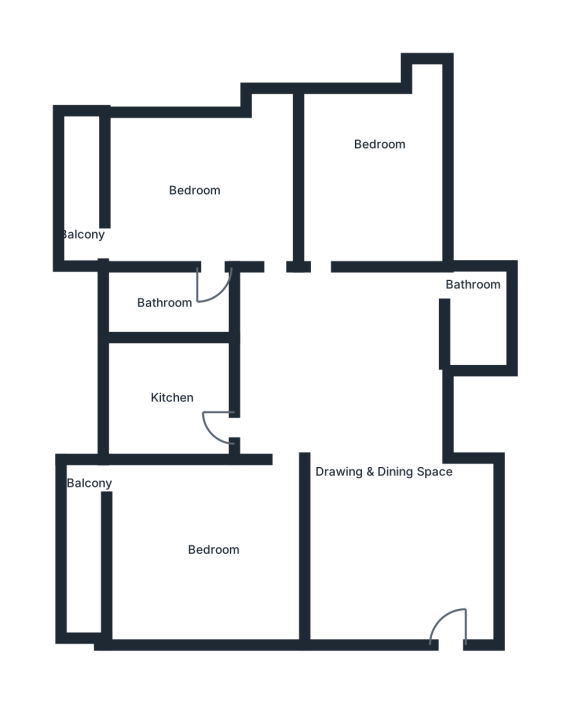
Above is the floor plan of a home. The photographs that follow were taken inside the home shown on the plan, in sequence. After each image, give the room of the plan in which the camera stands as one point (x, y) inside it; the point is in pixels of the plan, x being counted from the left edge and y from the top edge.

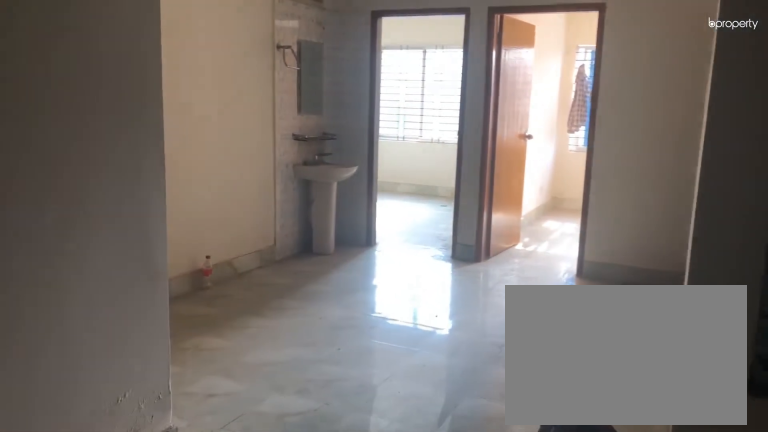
(379, 466)
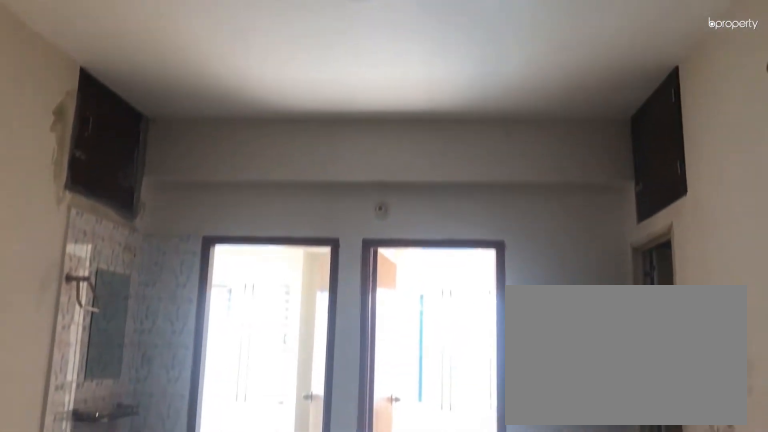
(379, 466)
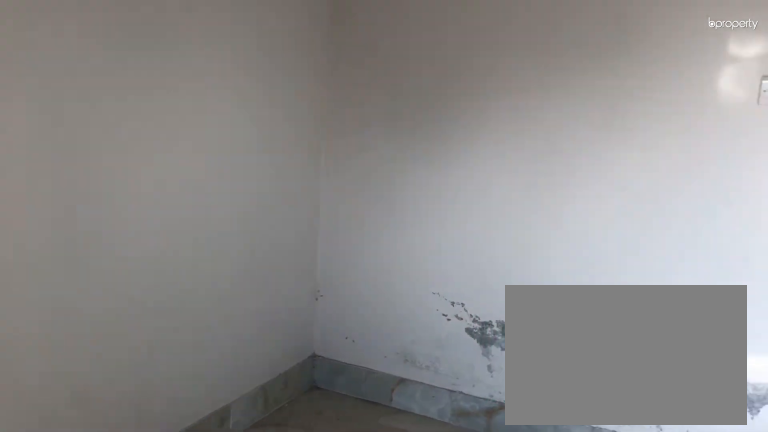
(365, 181)
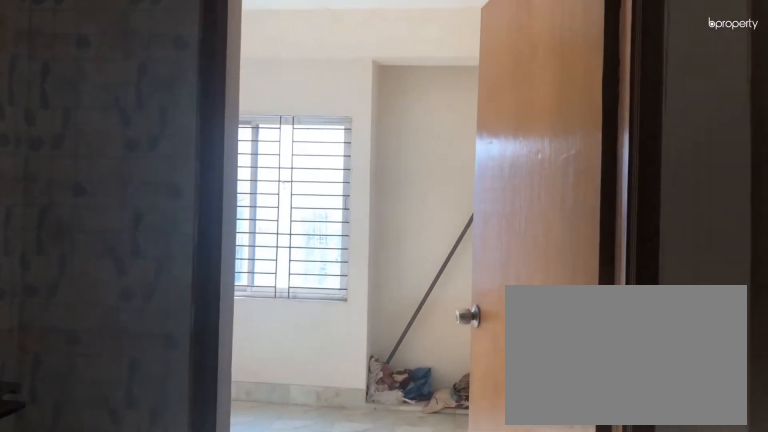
(276, 245)
